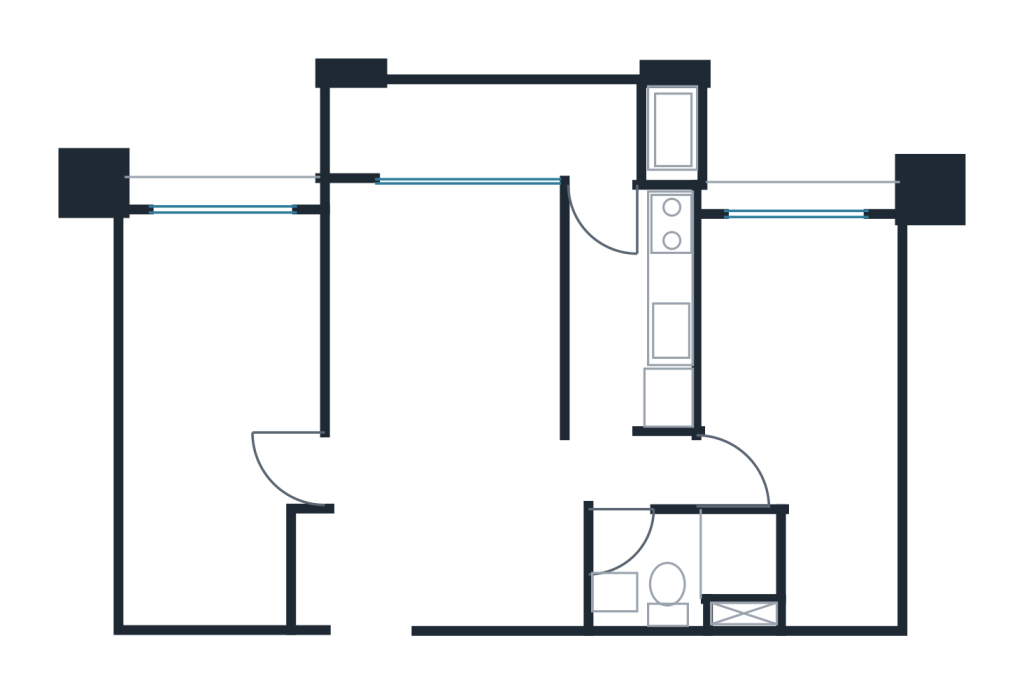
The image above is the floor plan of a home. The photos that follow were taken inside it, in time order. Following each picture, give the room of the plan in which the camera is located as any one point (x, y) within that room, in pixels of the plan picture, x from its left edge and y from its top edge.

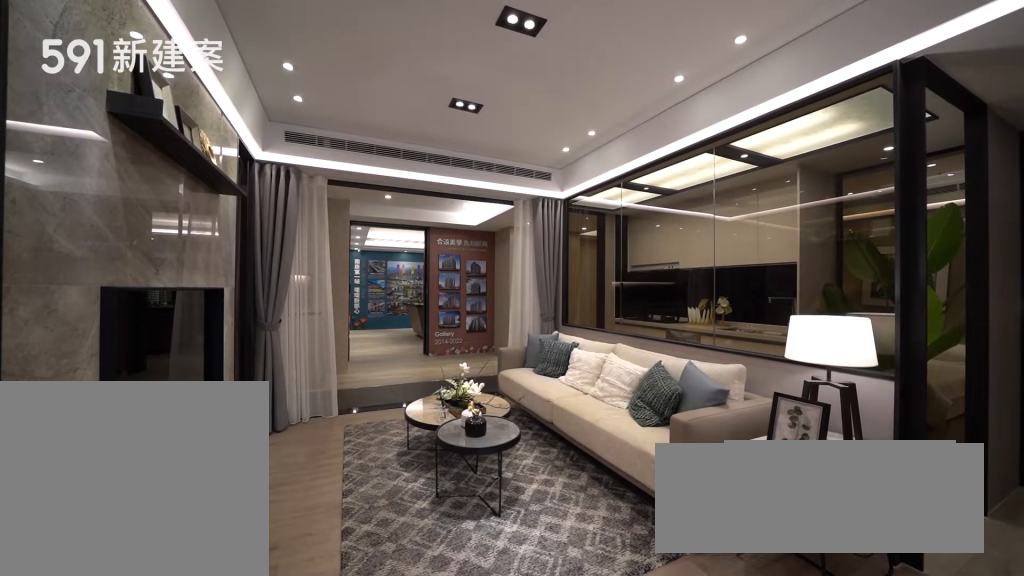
(446, 317)
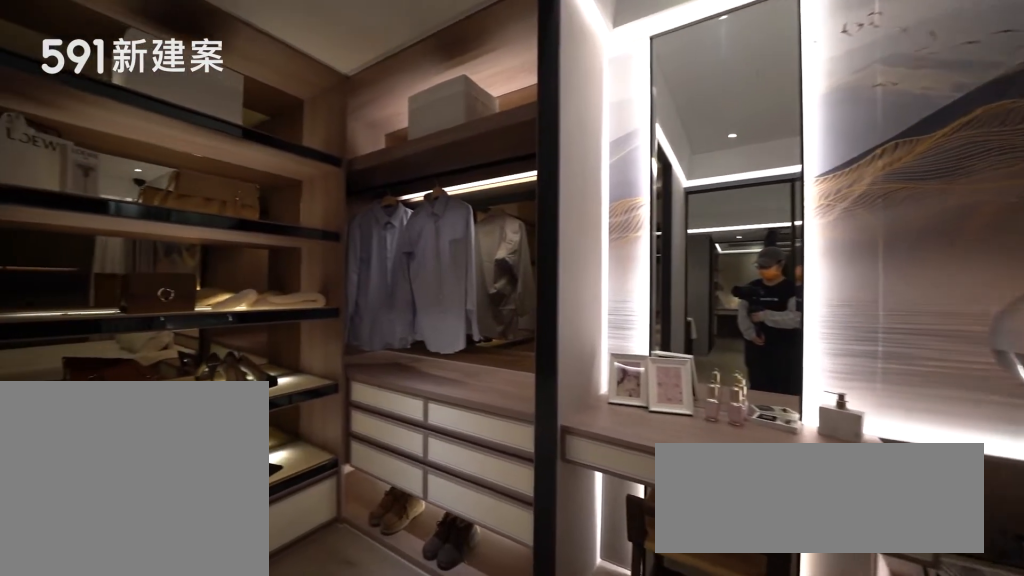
(220, 409)
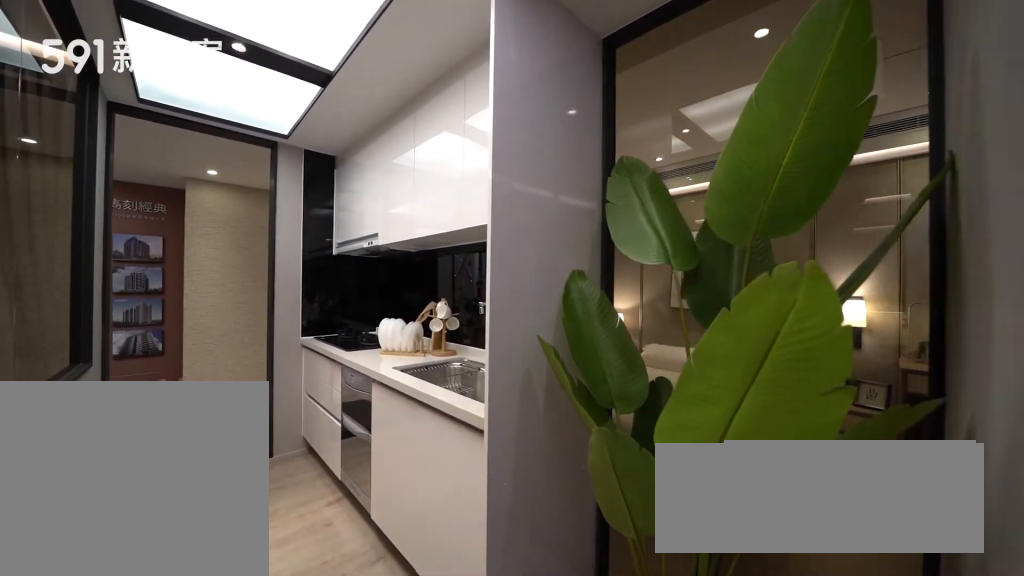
(634, 305)
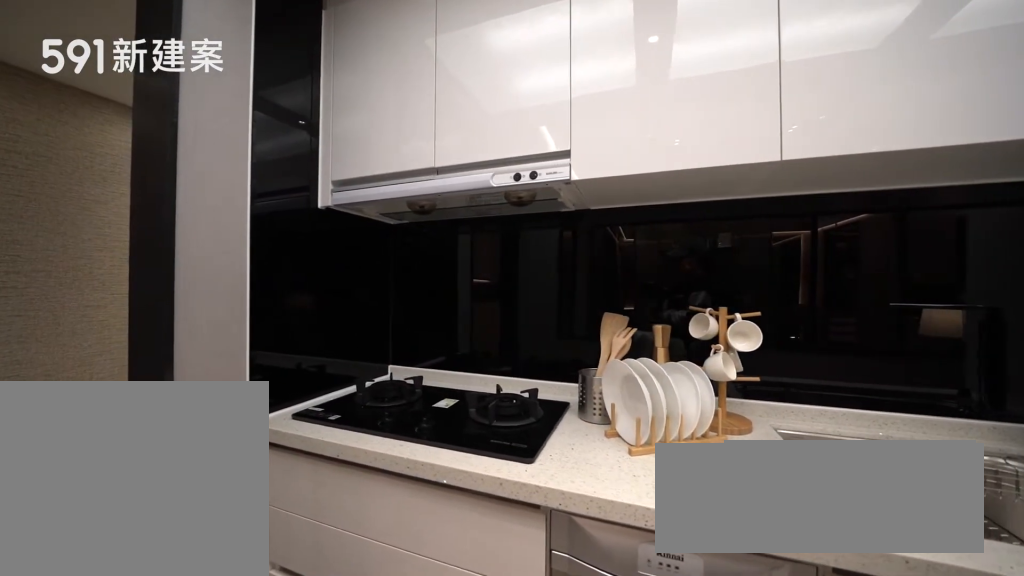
(634, 305)
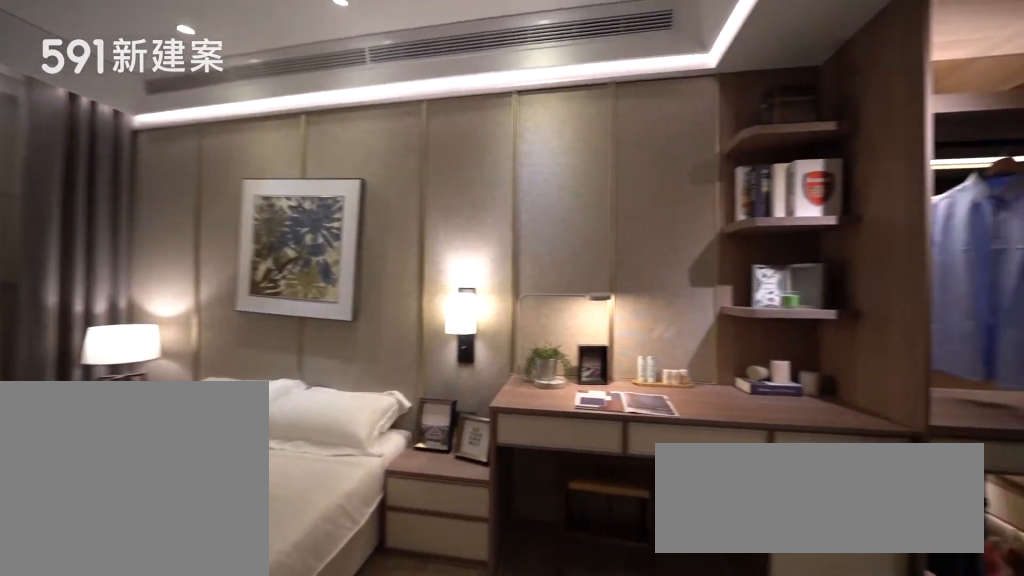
(811, 401)
